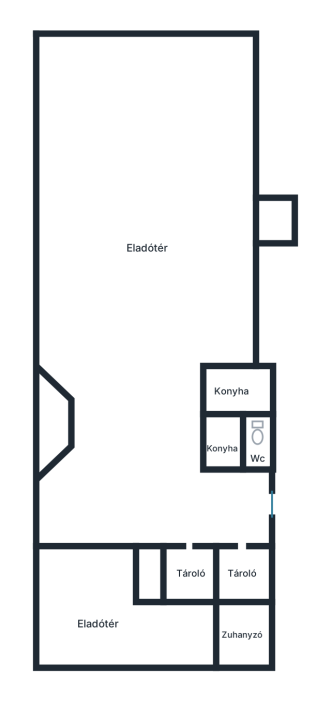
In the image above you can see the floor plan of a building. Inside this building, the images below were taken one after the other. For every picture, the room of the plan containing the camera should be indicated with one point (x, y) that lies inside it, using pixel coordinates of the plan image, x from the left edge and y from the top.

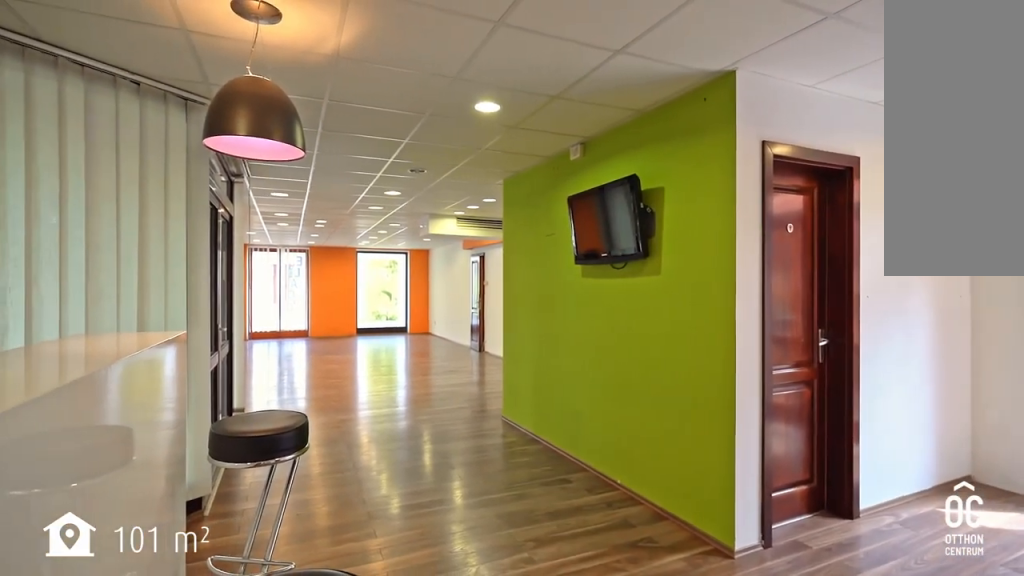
(138, 475)
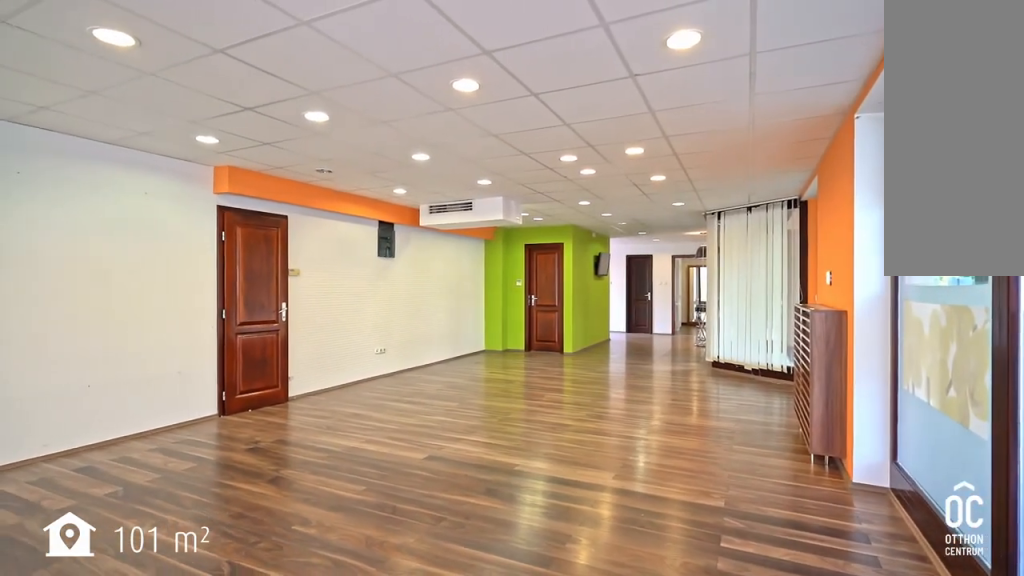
(148, 248)
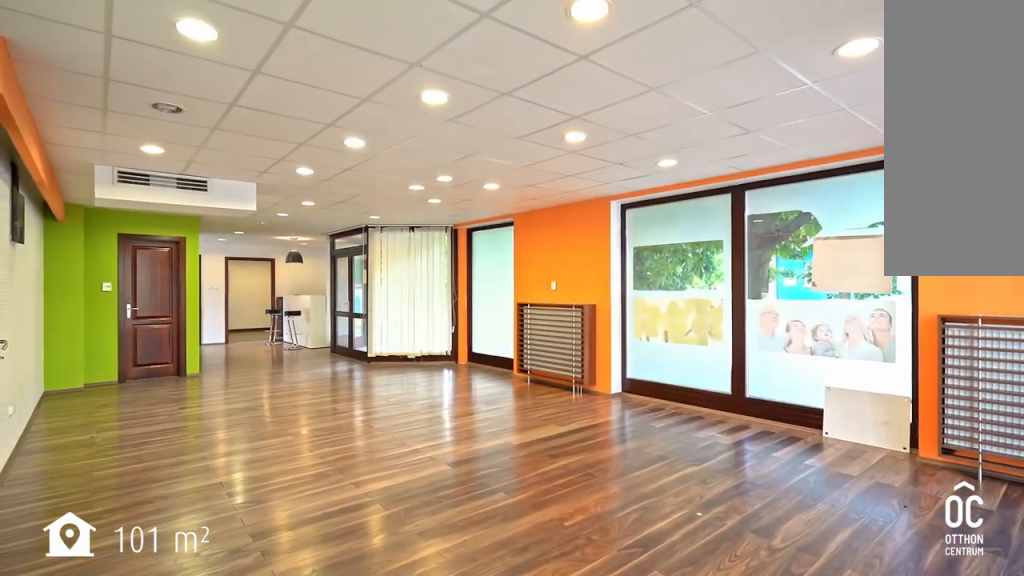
(148, 248)
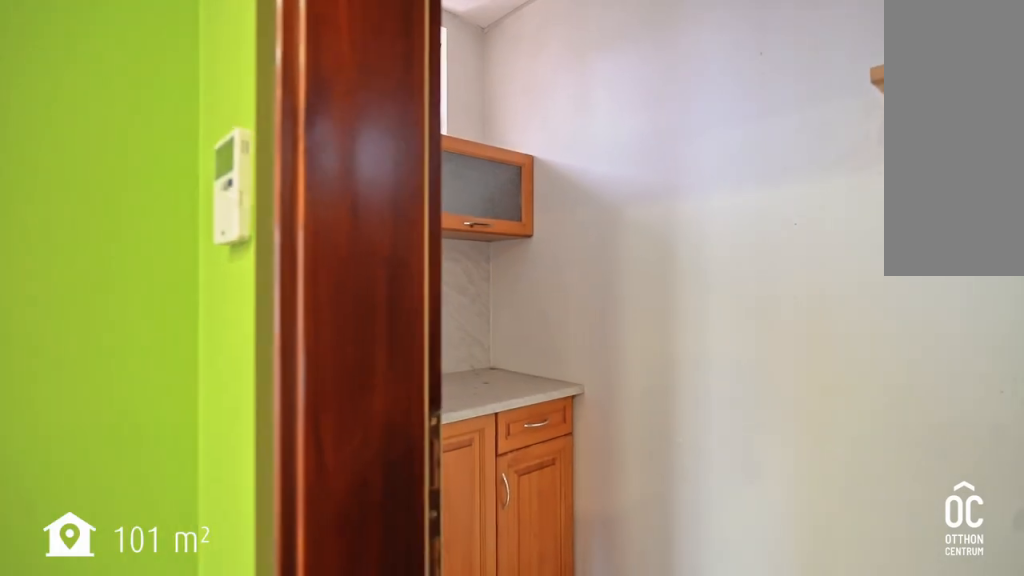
(236, 391)
